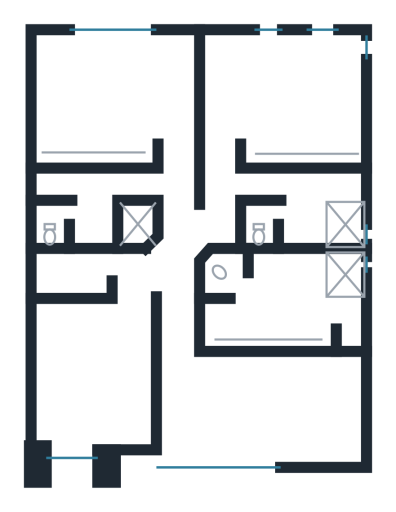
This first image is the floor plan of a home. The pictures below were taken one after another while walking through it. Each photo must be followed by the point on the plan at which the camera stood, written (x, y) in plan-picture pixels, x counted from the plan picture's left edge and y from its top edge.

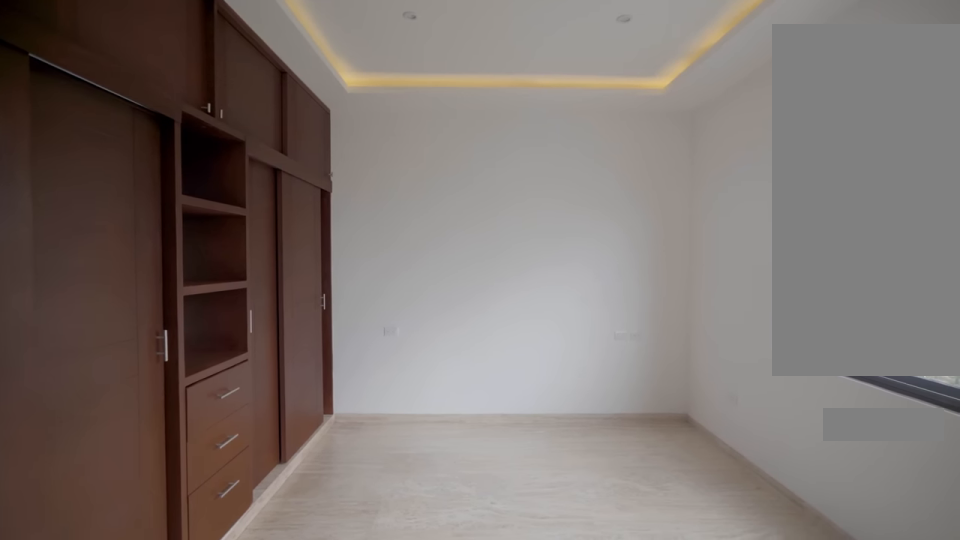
(180, 94)
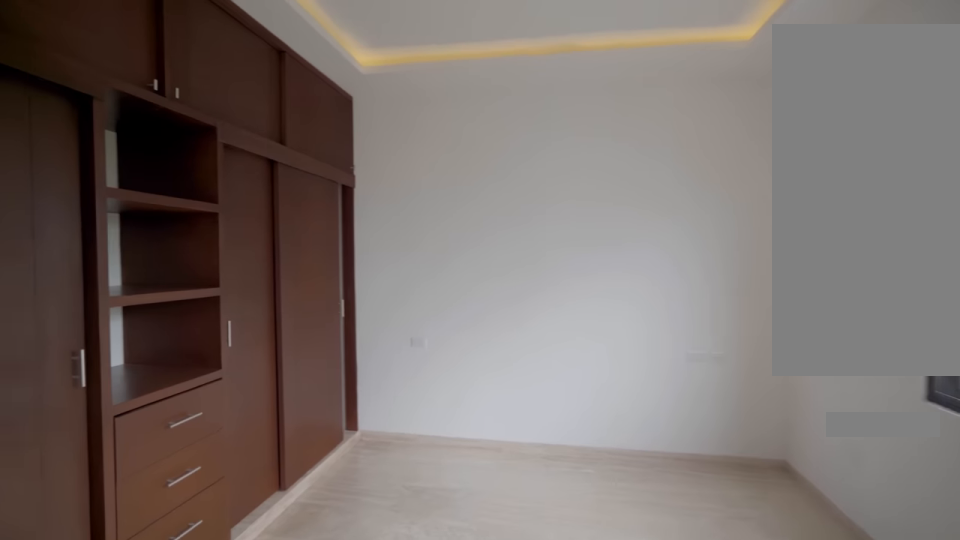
(171, 86)
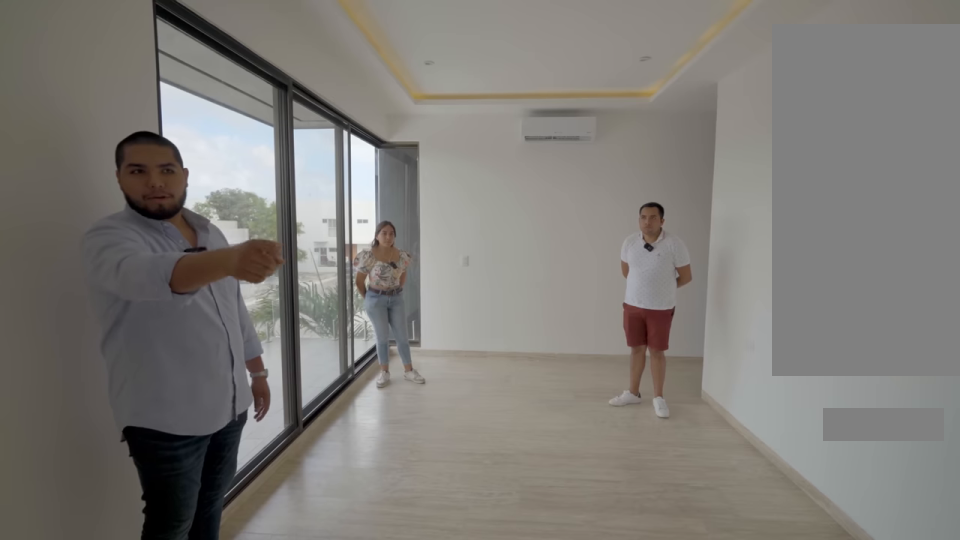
(340, 403)
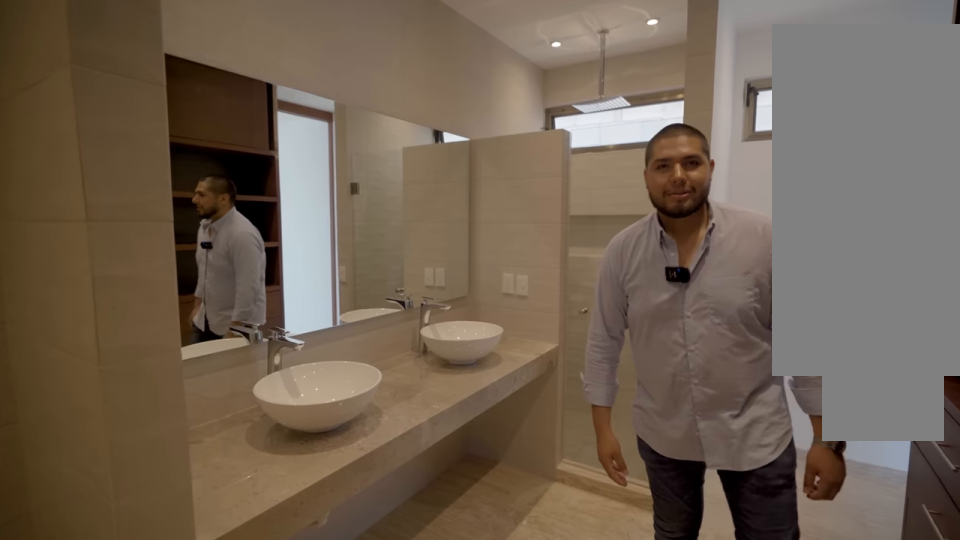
(255, 305)
